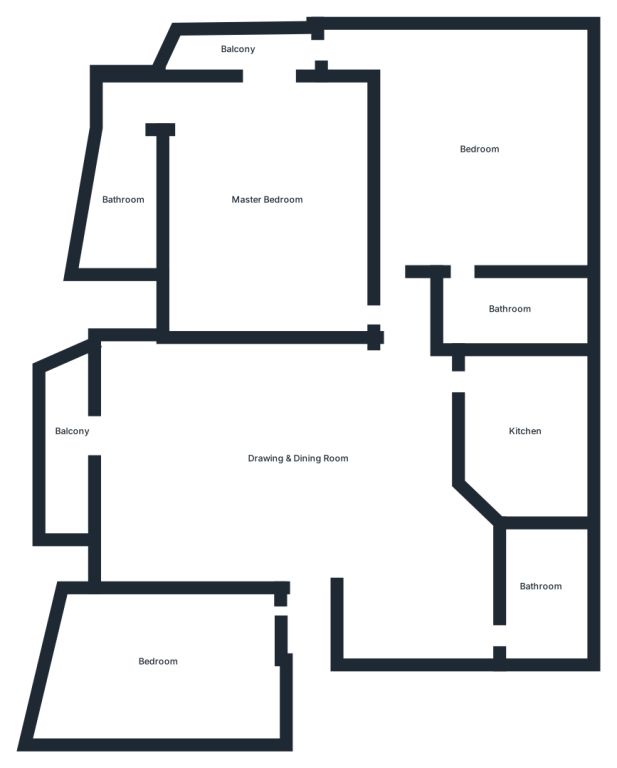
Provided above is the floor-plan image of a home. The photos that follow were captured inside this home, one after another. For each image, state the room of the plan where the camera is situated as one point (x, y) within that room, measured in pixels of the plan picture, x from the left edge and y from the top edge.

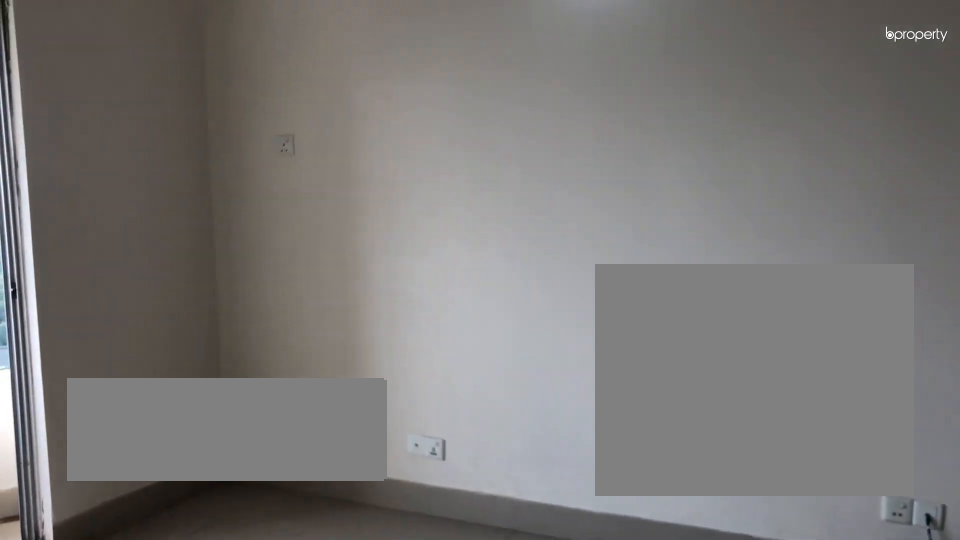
(297, 457)
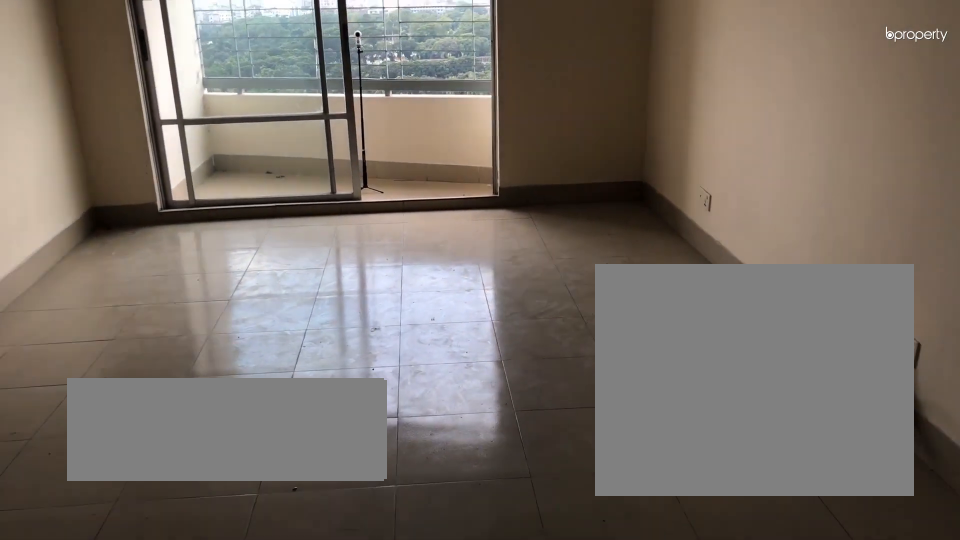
(297, 457)
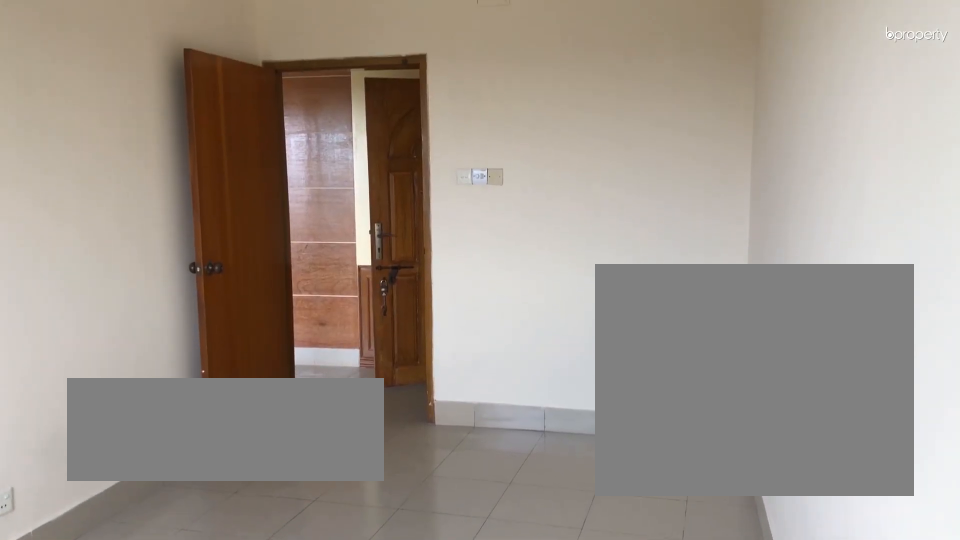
(158, 659)
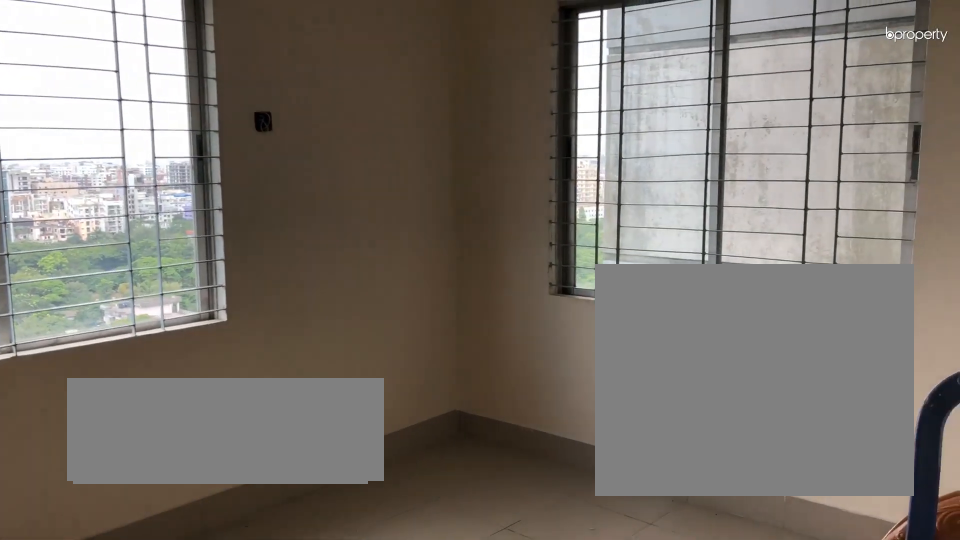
(479, 148)
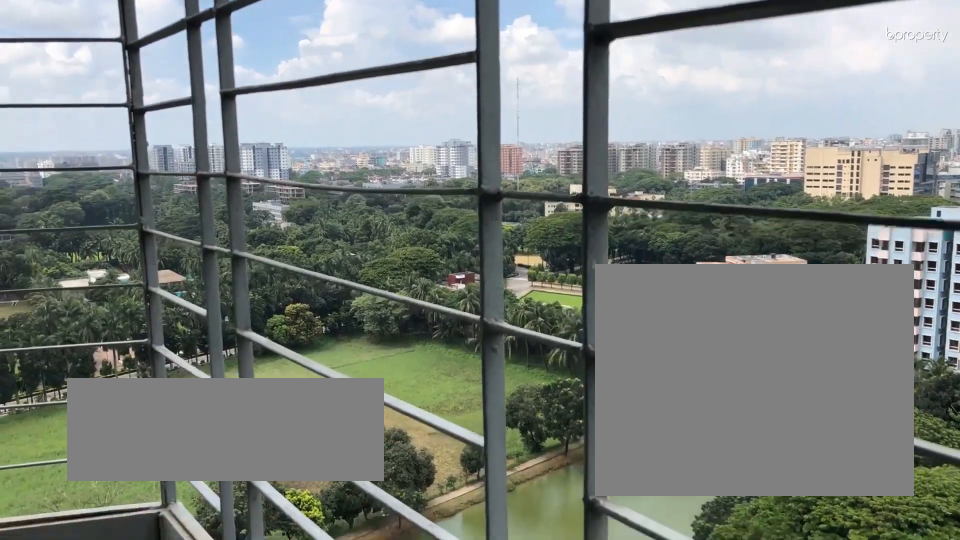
(238, 47)
